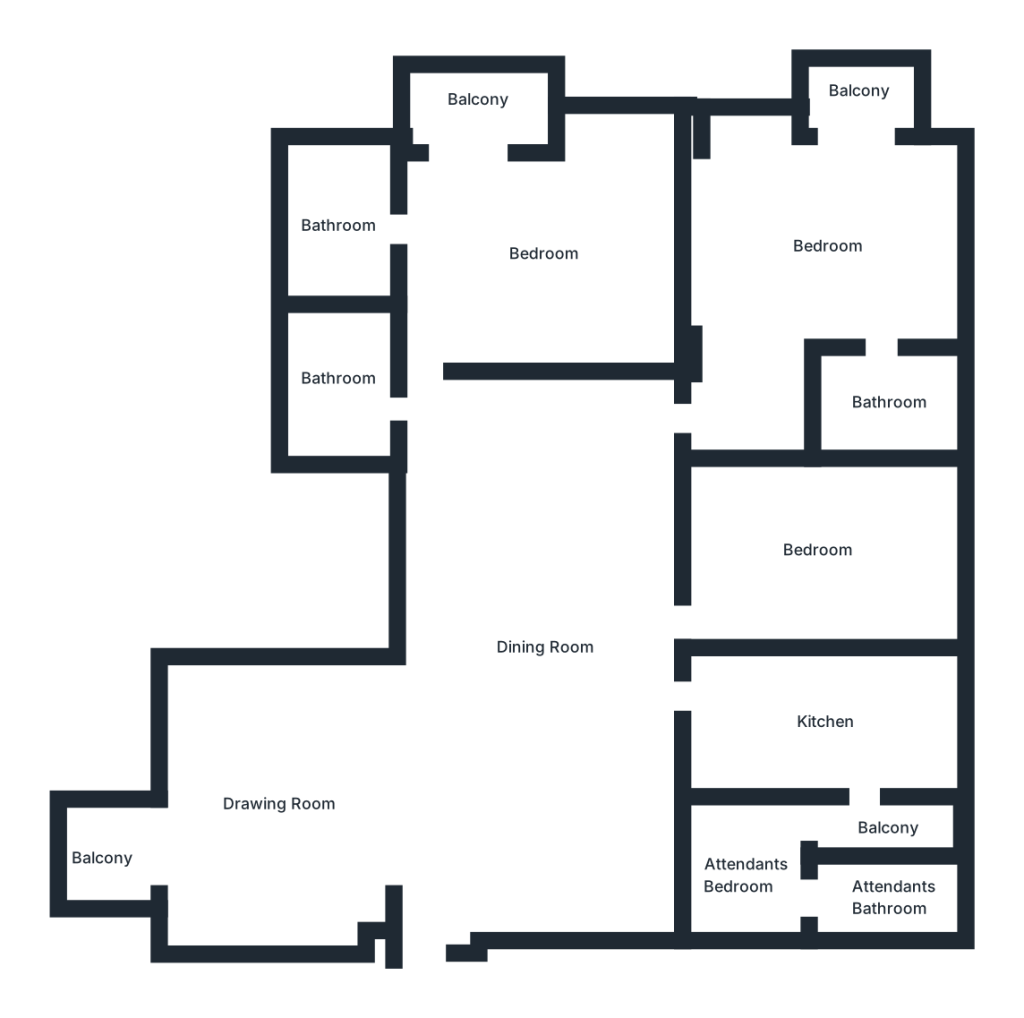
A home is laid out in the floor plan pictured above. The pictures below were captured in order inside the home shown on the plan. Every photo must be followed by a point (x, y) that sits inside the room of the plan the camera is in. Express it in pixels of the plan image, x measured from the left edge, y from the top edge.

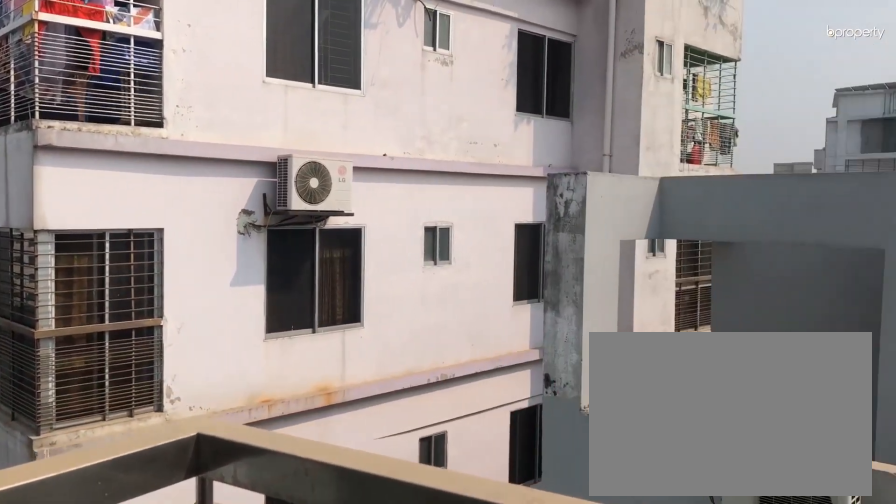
(476, 101)
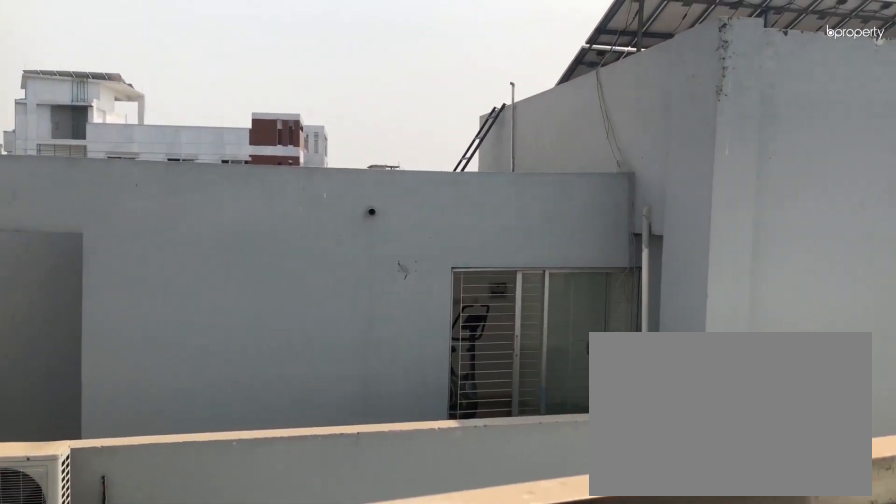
(476, 101)
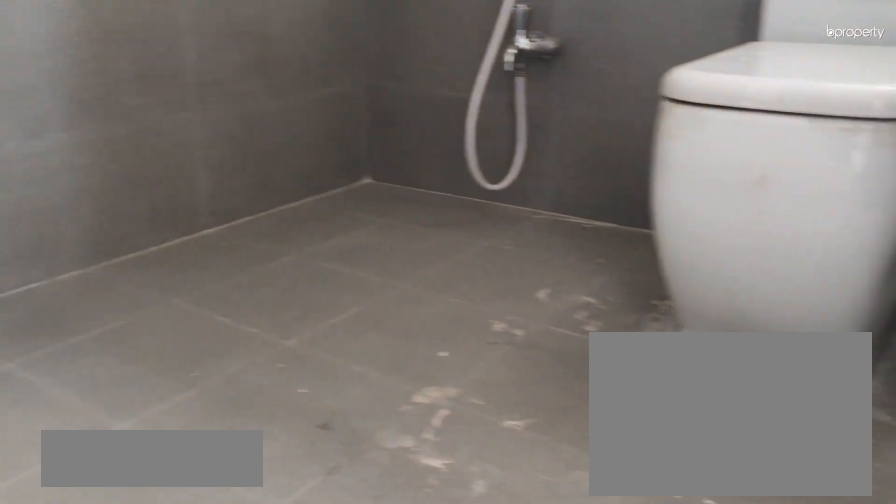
(330, 227)
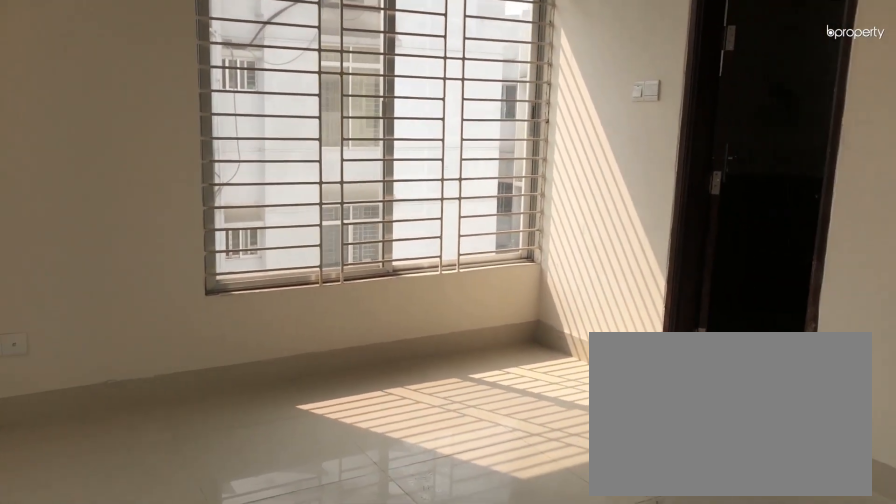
(826, 247)
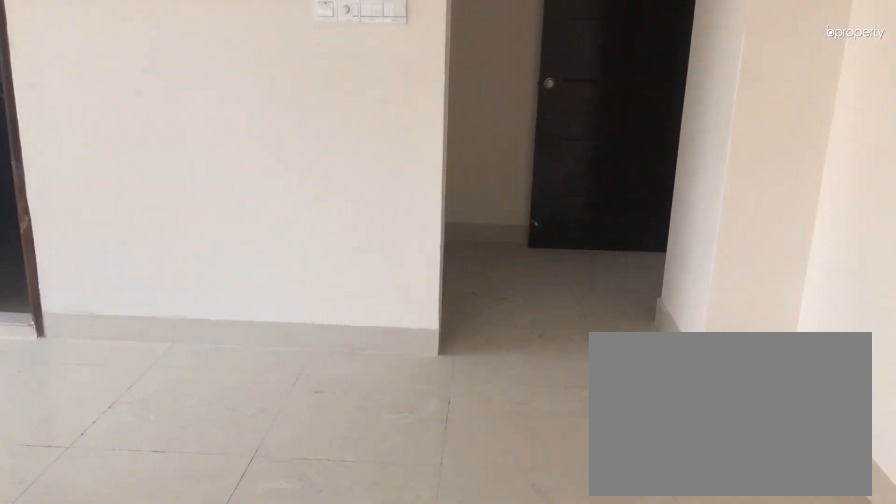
(826, 247)
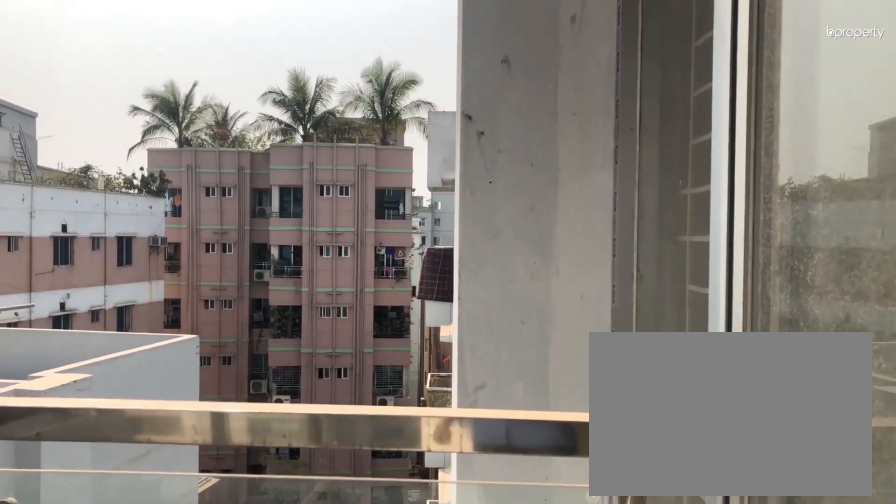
(859, 90)
